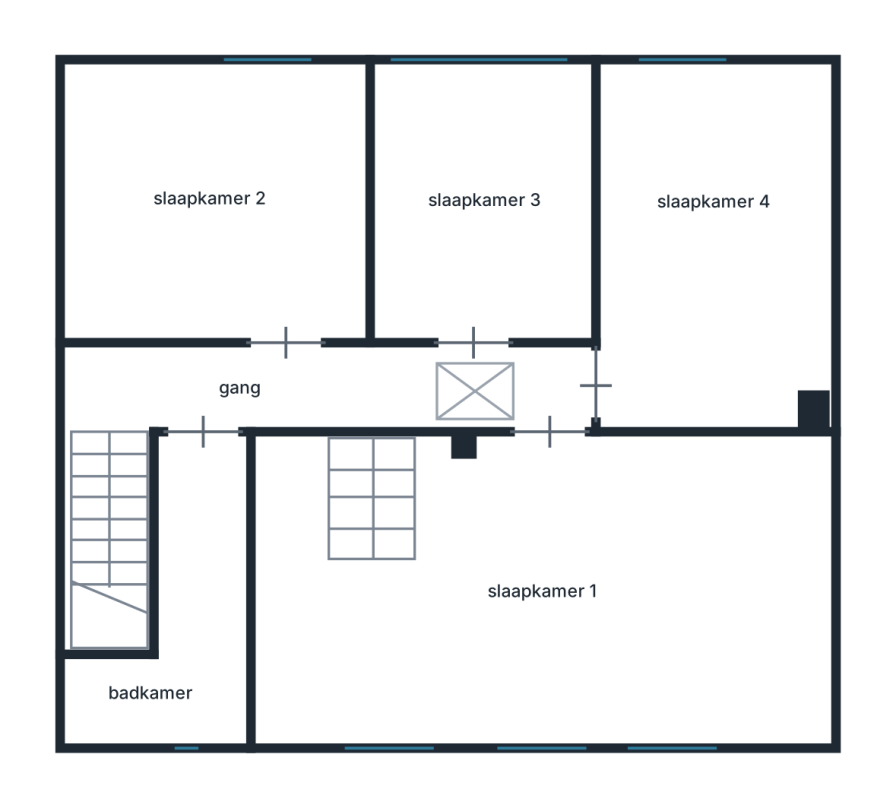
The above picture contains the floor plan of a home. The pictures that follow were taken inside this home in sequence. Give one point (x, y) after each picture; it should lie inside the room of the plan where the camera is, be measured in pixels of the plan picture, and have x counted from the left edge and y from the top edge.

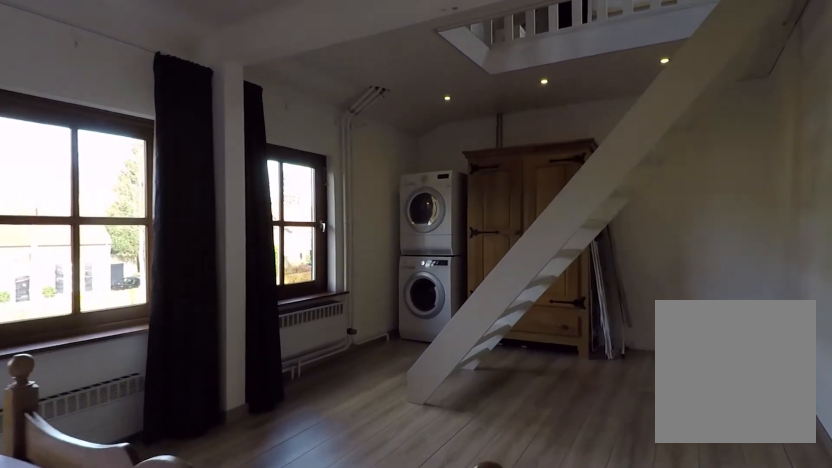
(309, 607)
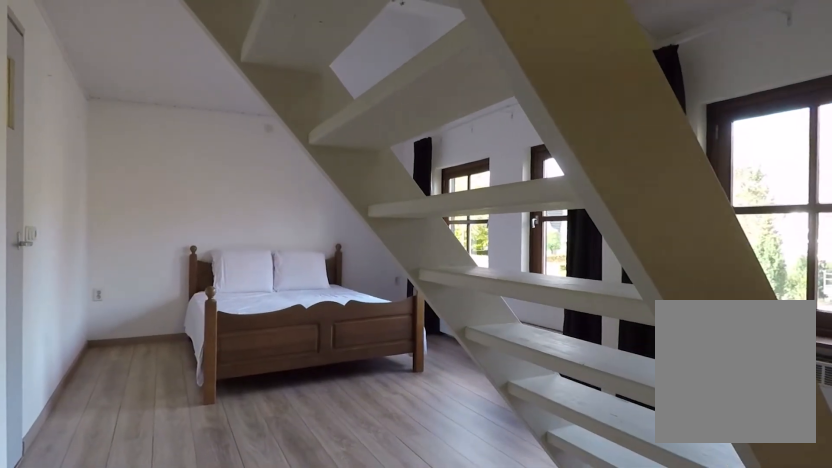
(309, 607)
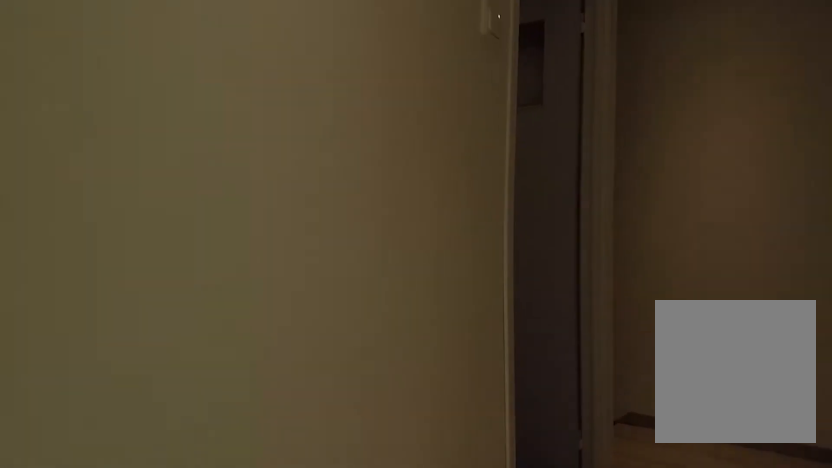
(229, 380)
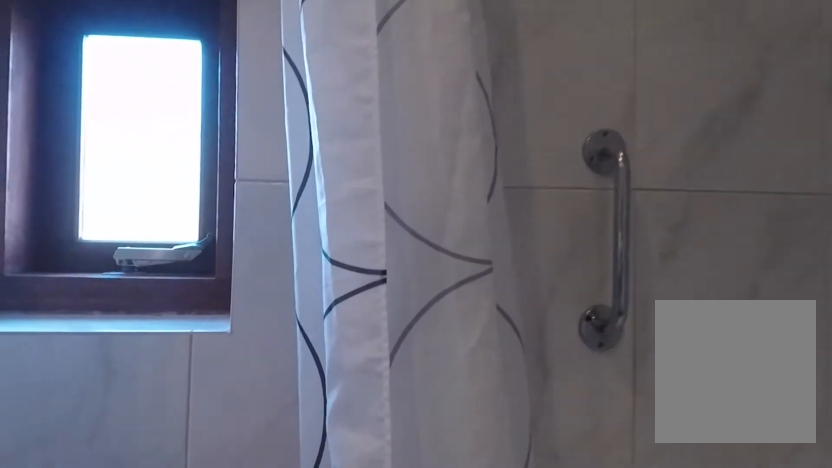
(187, 611)
